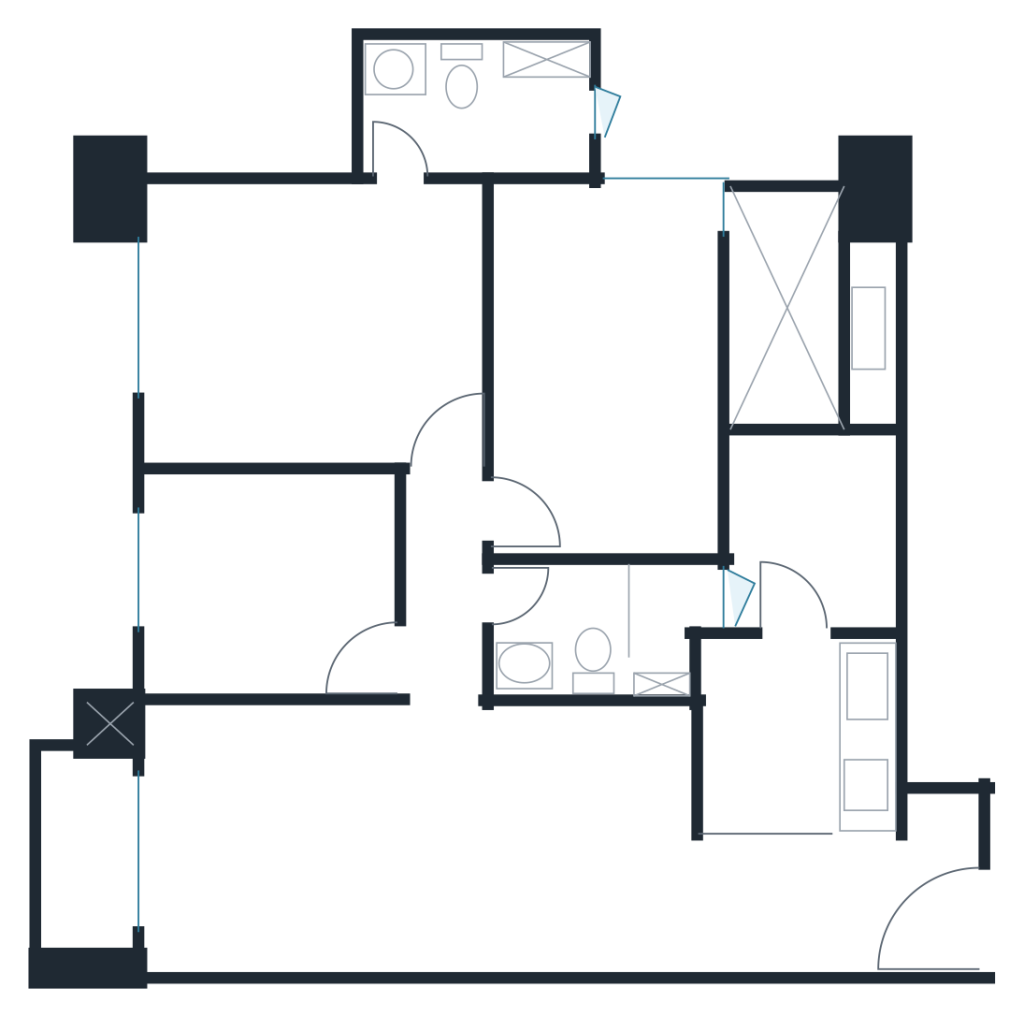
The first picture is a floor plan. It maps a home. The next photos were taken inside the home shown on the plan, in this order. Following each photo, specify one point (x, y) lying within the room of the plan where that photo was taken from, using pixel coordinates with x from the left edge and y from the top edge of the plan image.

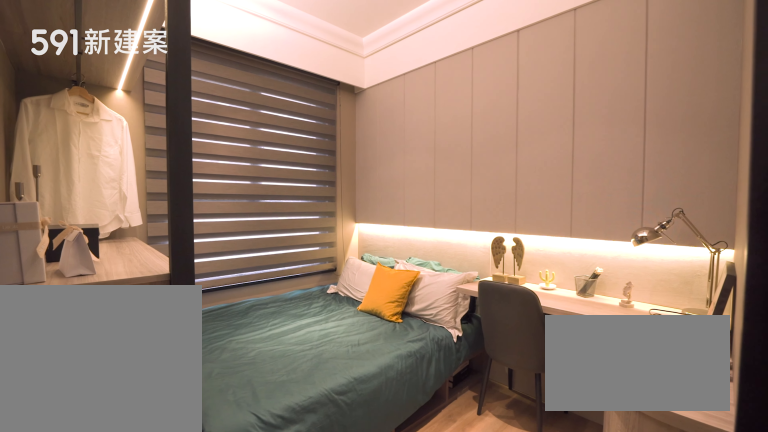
(262, 578)
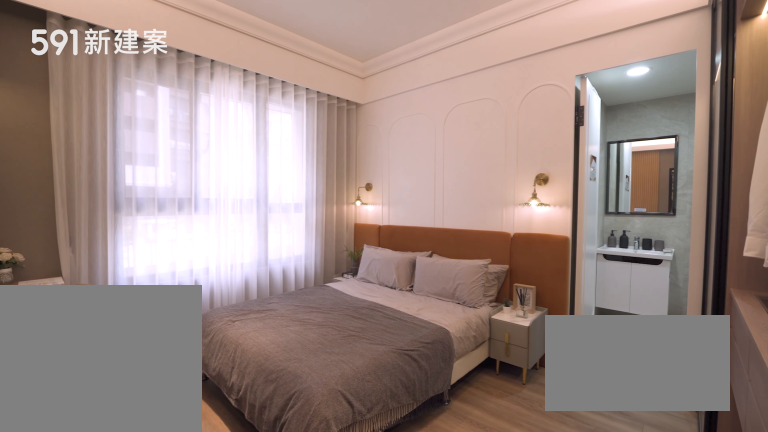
(309, 320)
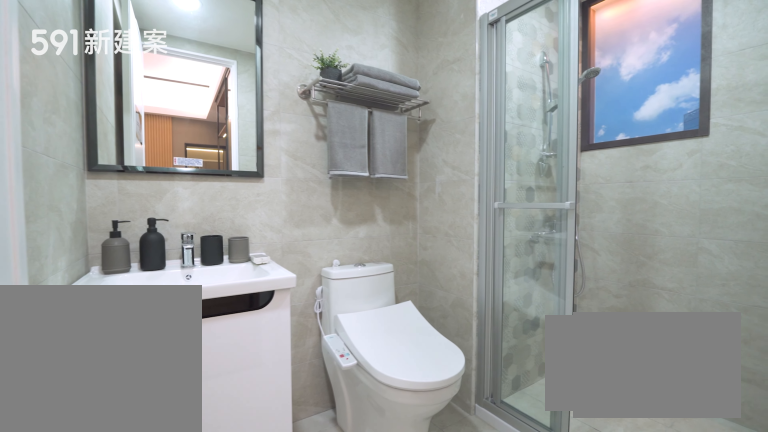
(471, 112)
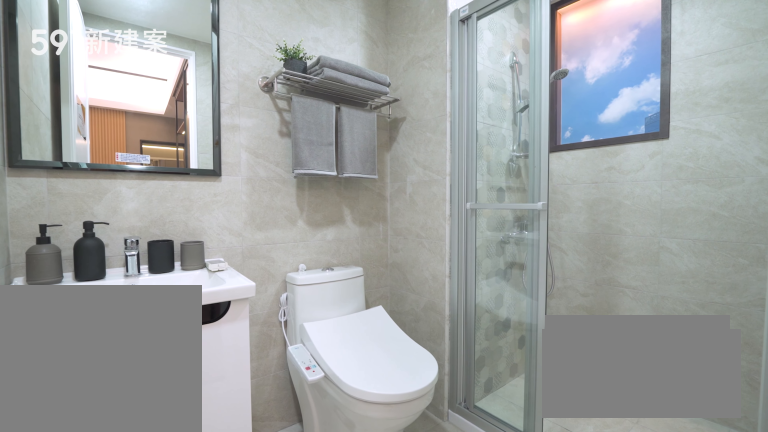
(471, 112)
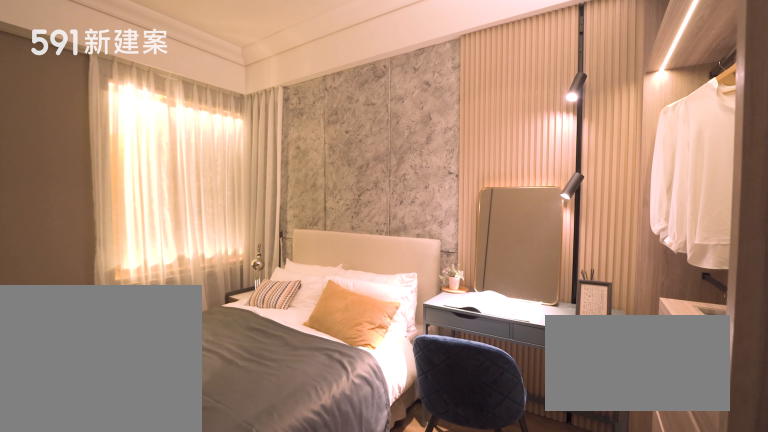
(606, 365)
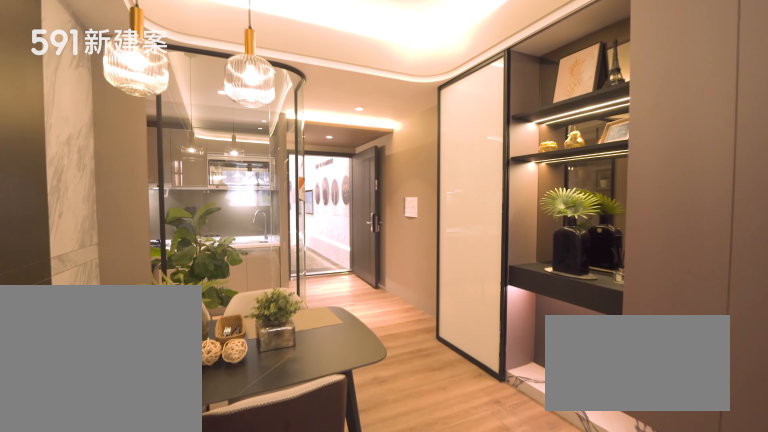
(592, 838)
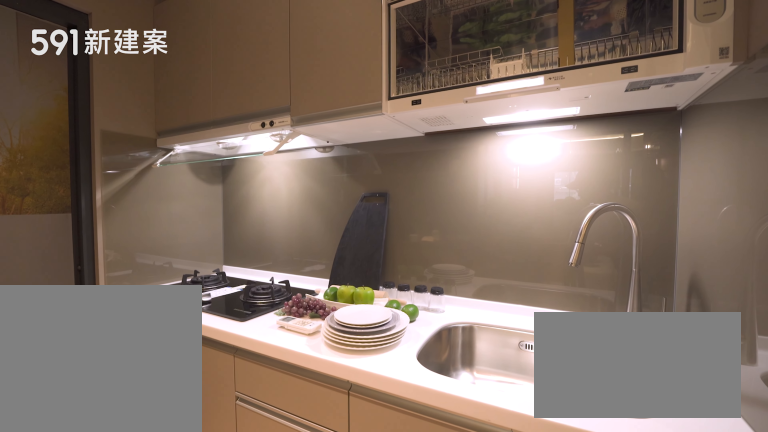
(797, 735)
